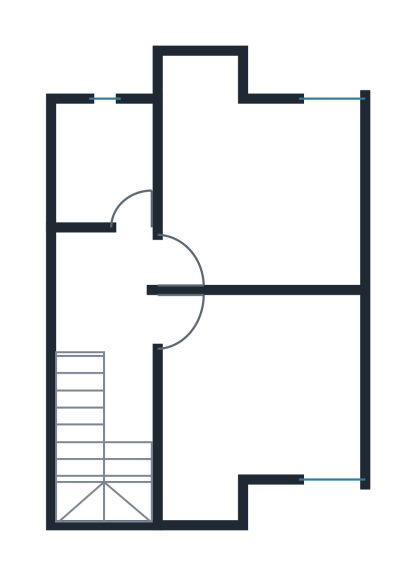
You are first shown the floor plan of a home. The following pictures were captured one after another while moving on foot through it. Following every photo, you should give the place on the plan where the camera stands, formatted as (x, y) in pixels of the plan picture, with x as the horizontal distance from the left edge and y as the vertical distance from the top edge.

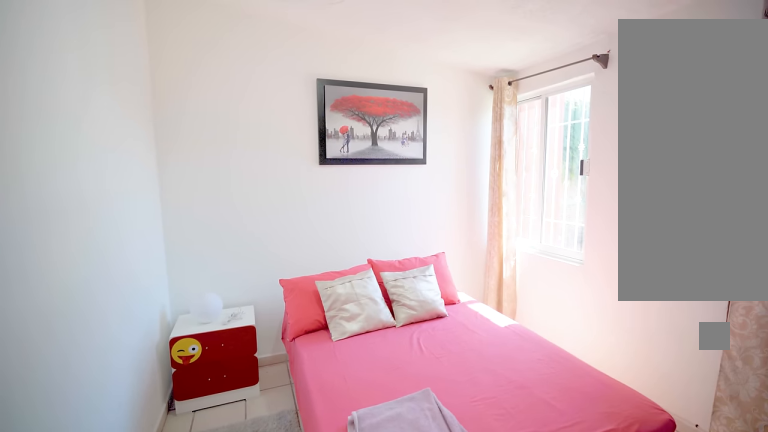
(172, 319)
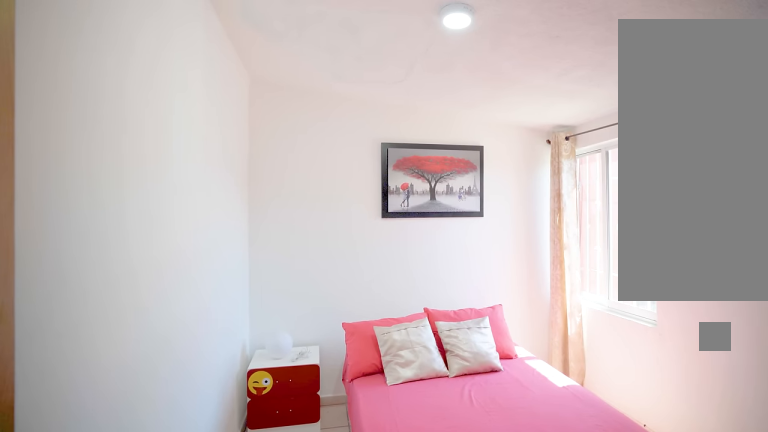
(172, 319)
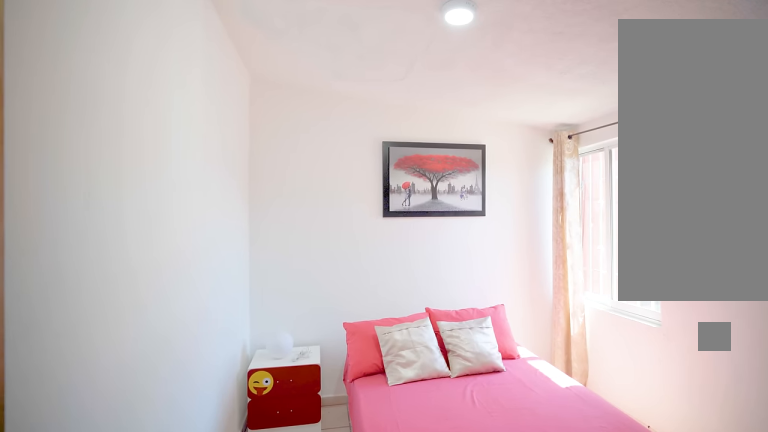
(172, 319)
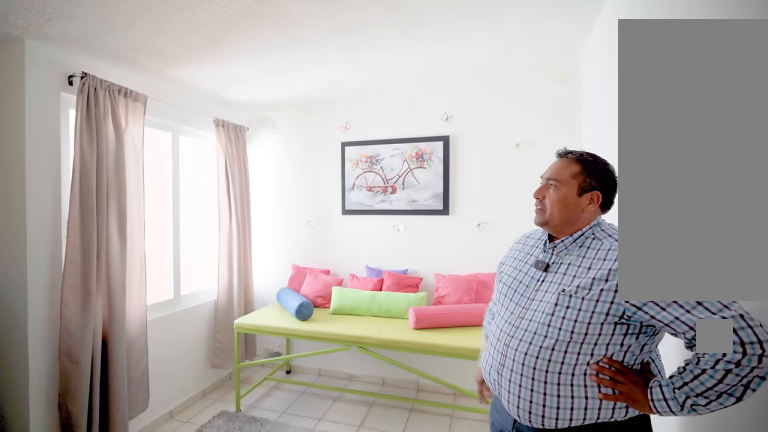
(179, 261)
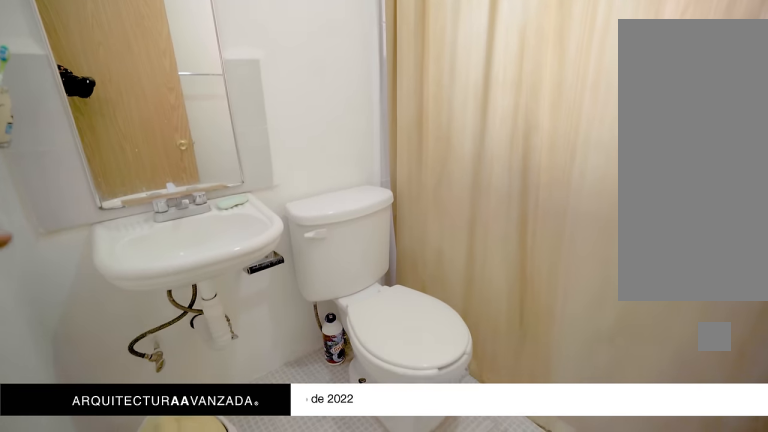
(132, 206)
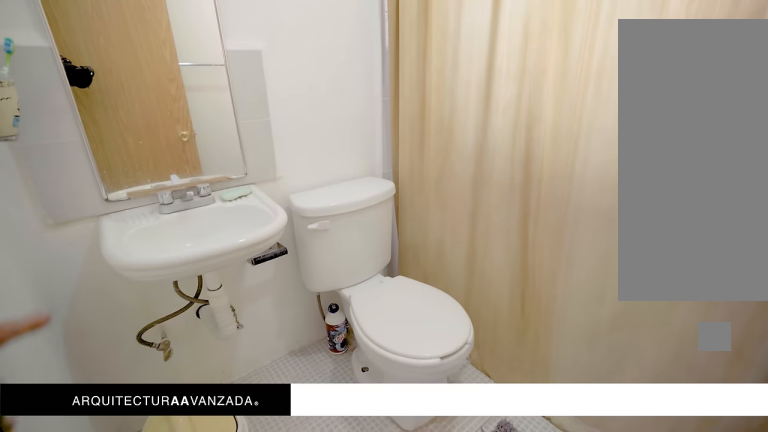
(132, 207)
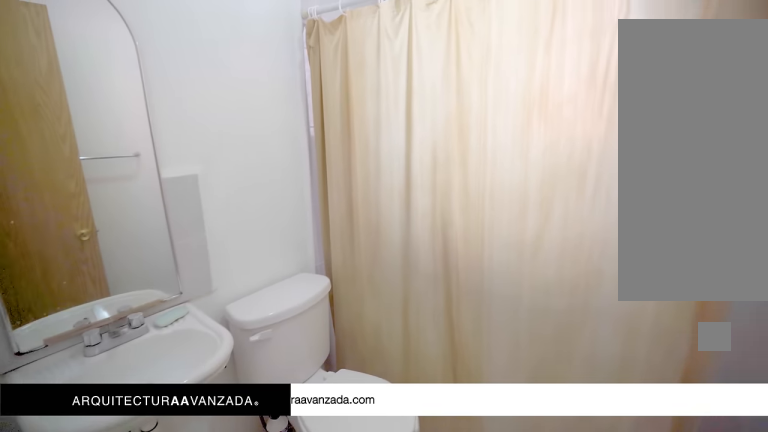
(132, 206)
